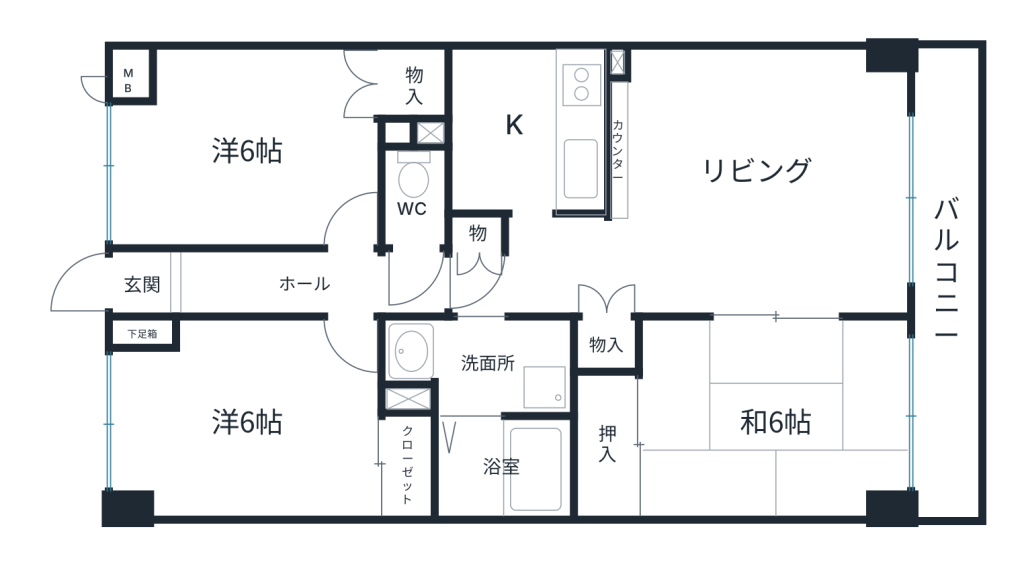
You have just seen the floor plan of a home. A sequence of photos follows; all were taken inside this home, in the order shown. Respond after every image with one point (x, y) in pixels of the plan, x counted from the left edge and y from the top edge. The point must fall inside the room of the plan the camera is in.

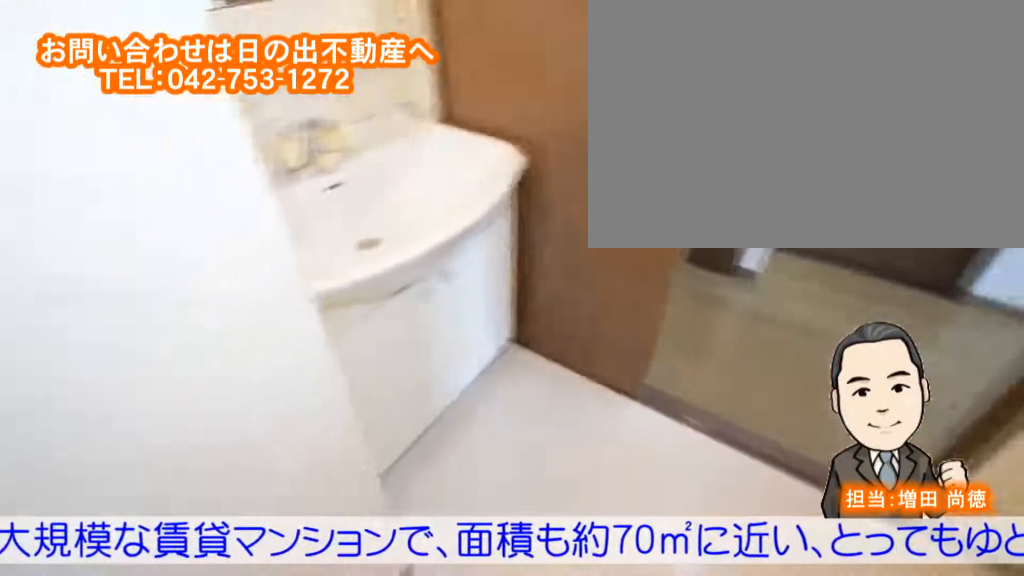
(515, 357)
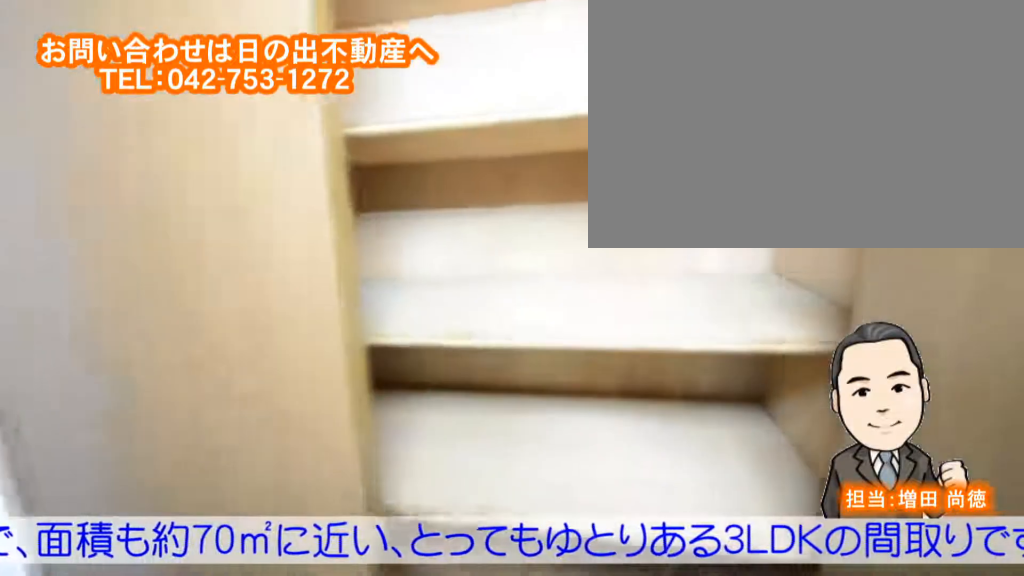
(483, 276)
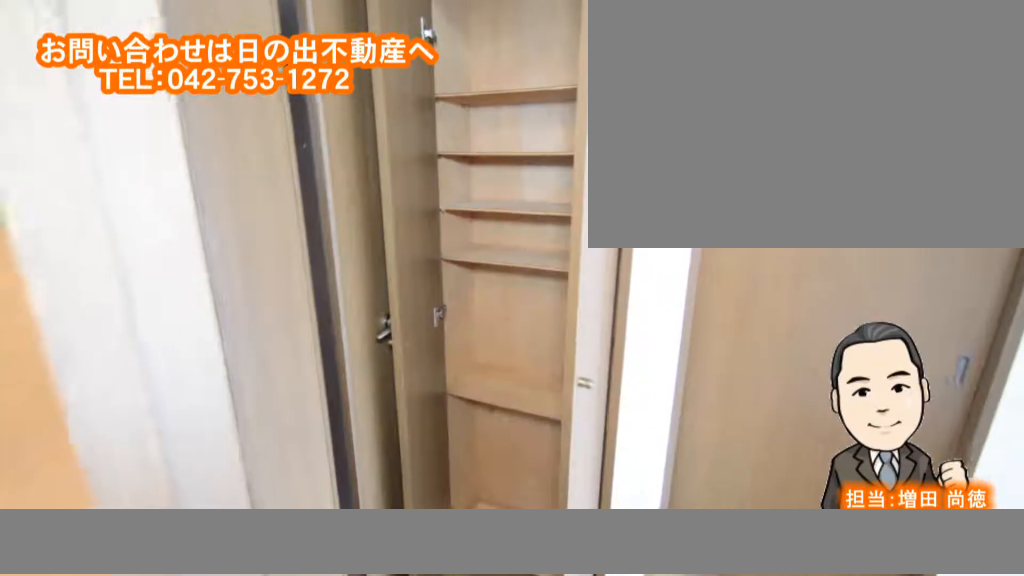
(484, 275)
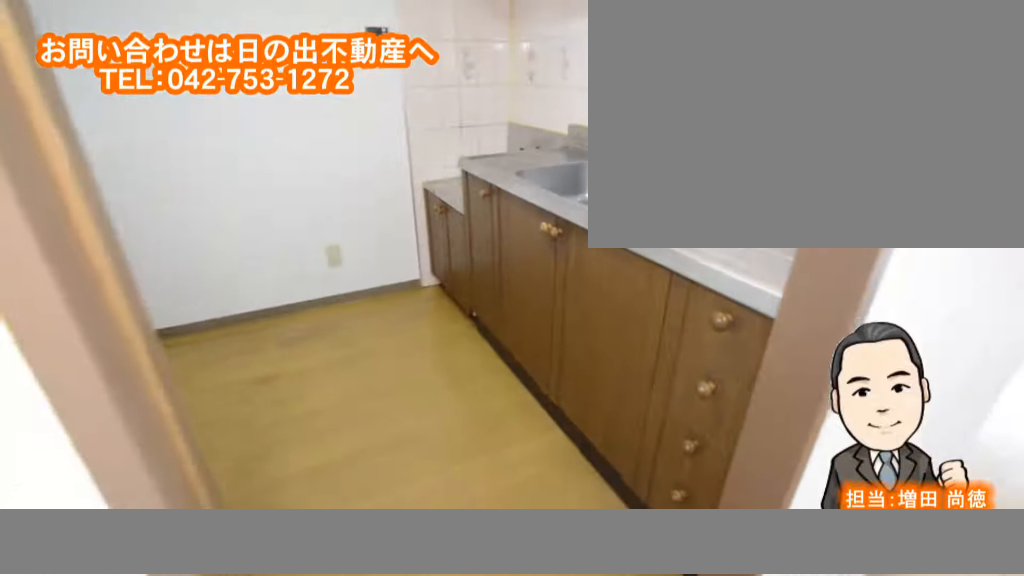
(508, 132)
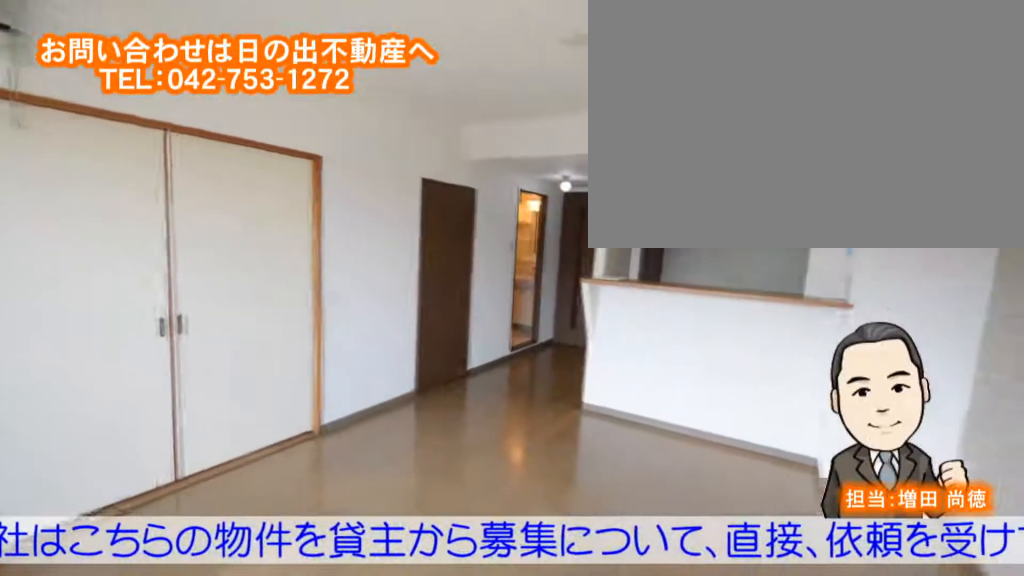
(749, 217)
